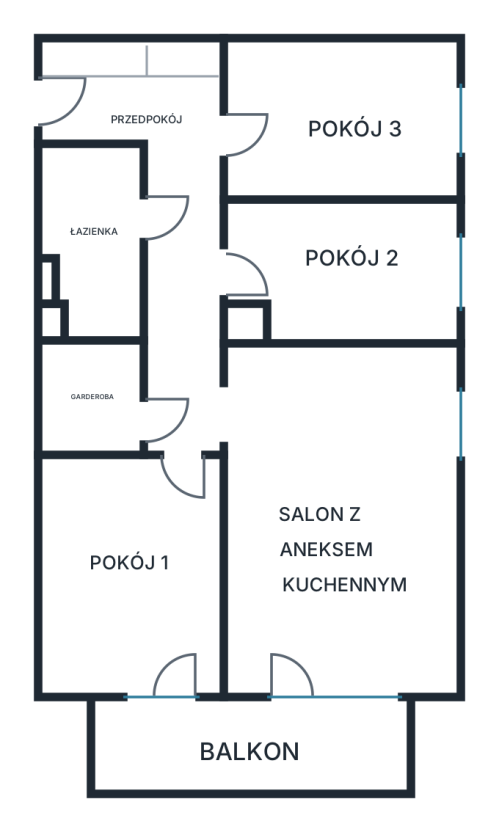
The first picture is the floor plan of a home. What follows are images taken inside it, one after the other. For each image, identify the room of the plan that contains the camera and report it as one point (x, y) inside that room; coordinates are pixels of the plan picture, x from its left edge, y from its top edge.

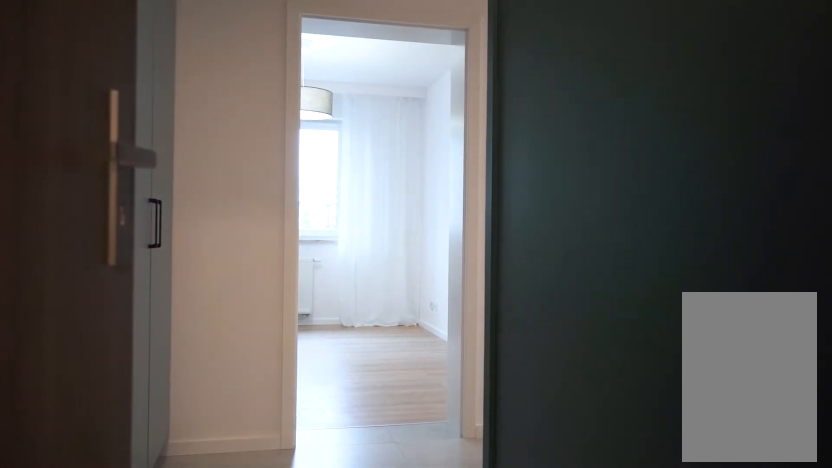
(164, 204)
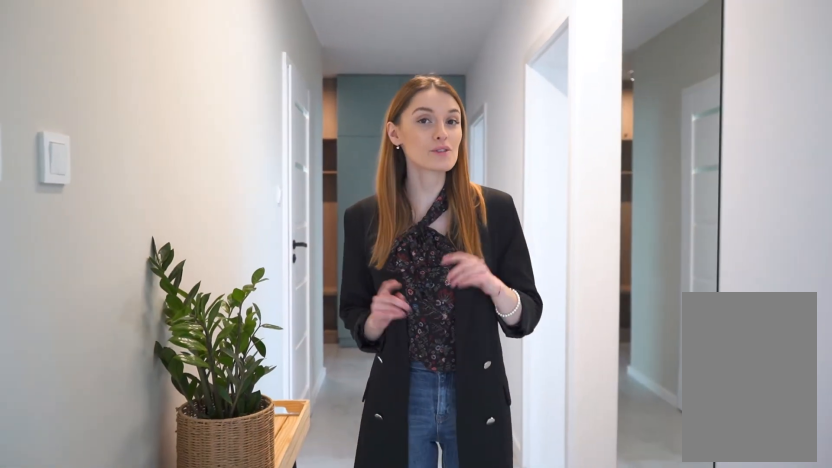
(165, 204)
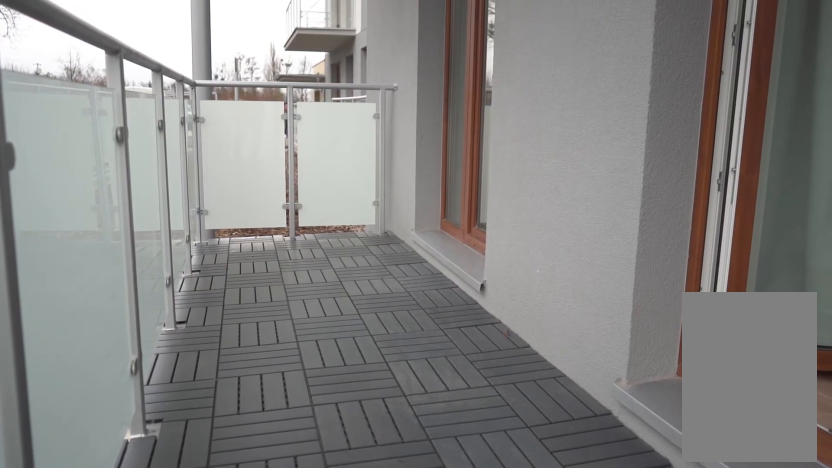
(251, 744)
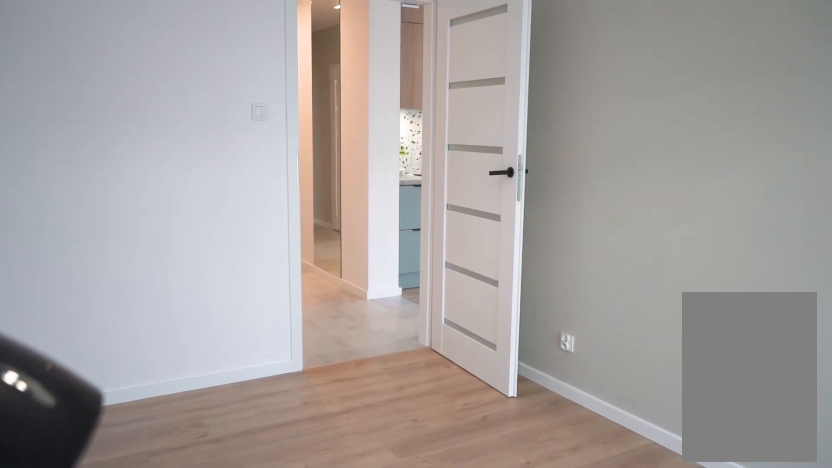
(128, 575)
